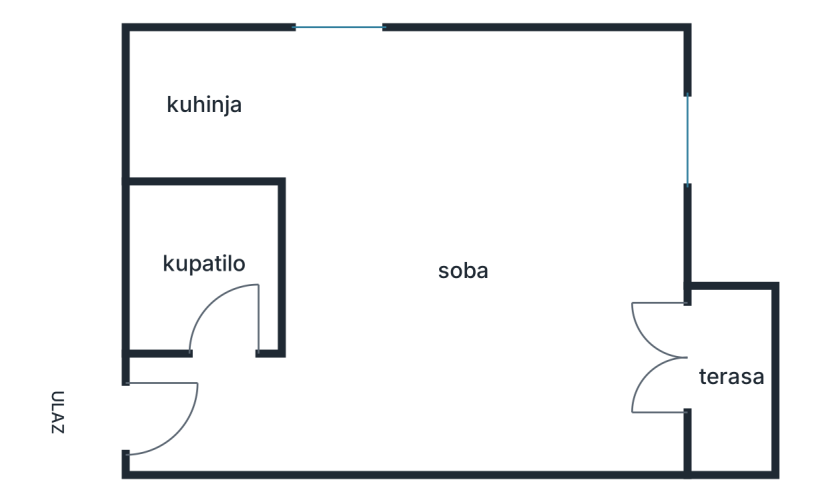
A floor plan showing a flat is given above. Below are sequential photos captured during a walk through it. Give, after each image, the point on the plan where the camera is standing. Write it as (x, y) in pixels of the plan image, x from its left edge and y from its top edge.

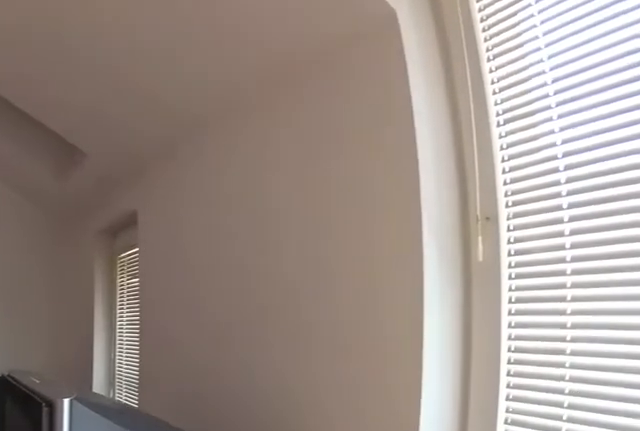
(620, 404)
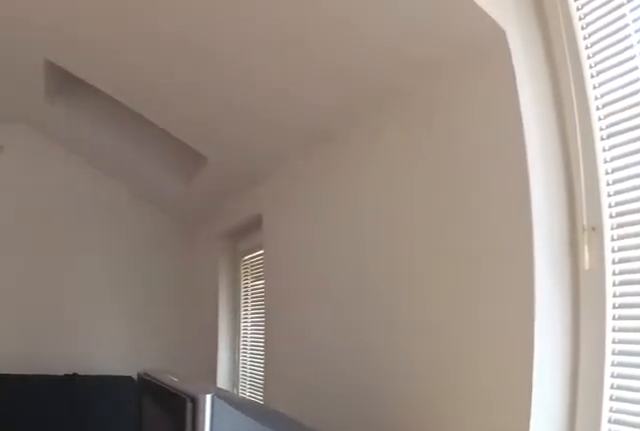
(626, 406)
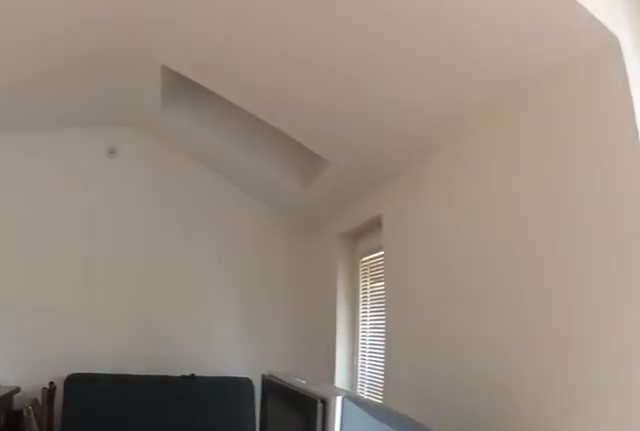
(632, 406)
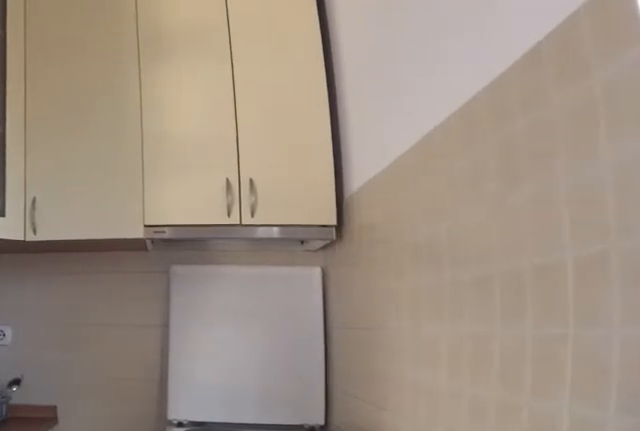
(229, 89)
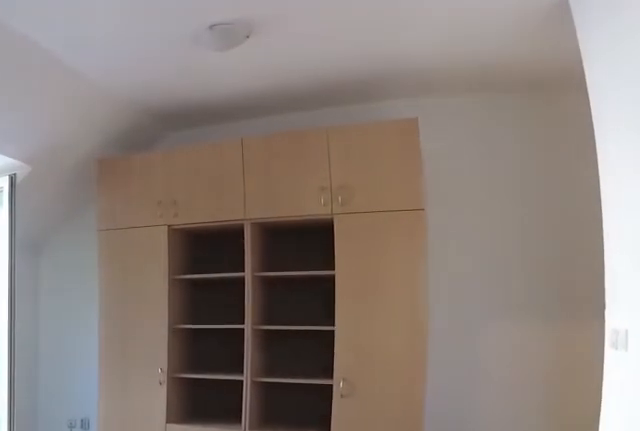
(379, 160)
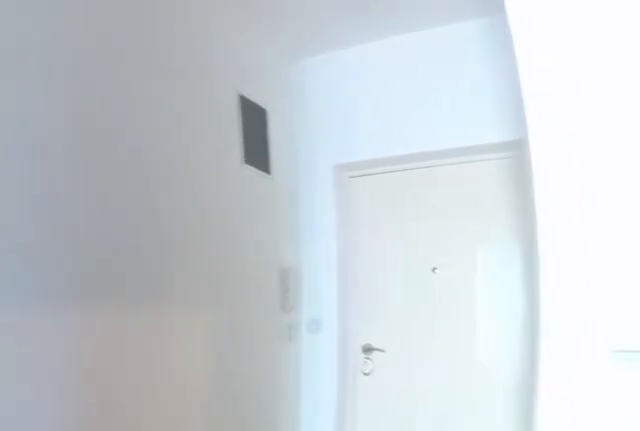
(331, 372)
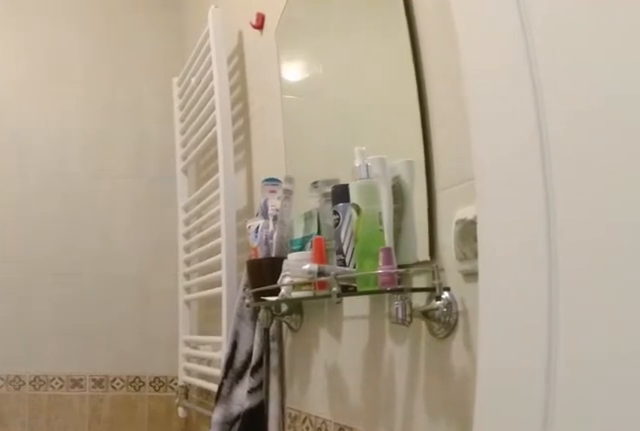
(254, 364)
